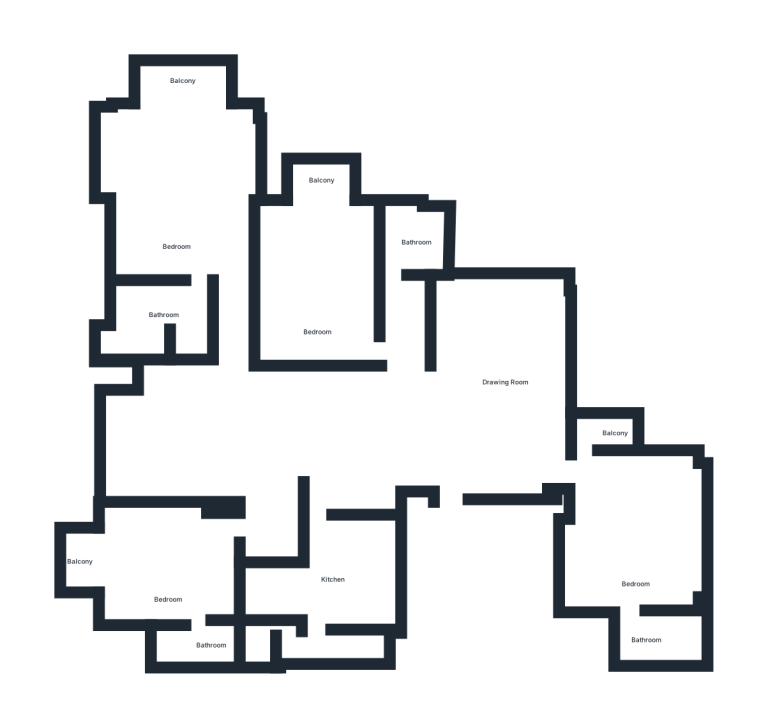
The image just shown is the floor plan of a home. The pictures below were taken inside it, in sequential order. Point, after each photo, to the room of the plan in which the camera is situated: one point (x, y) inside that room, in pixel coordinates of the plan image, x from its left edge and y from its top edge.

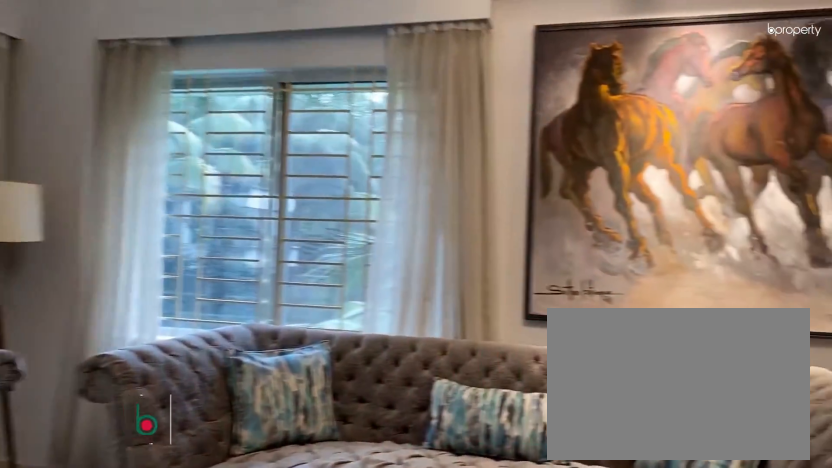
(506, 378)
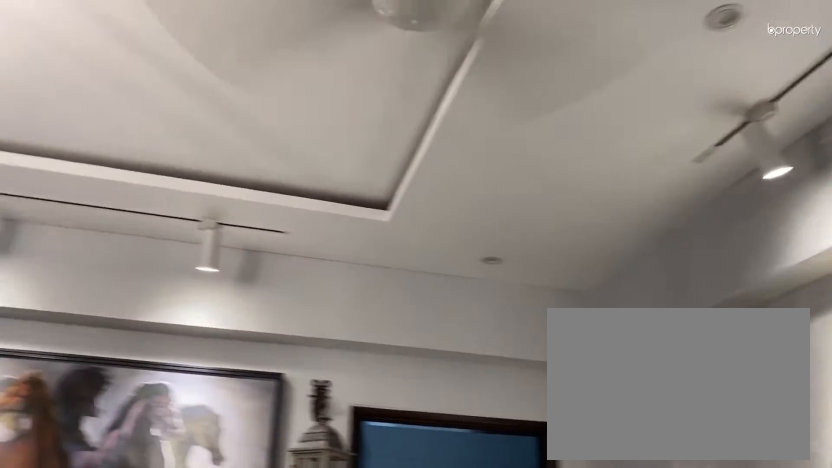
(506, 378)
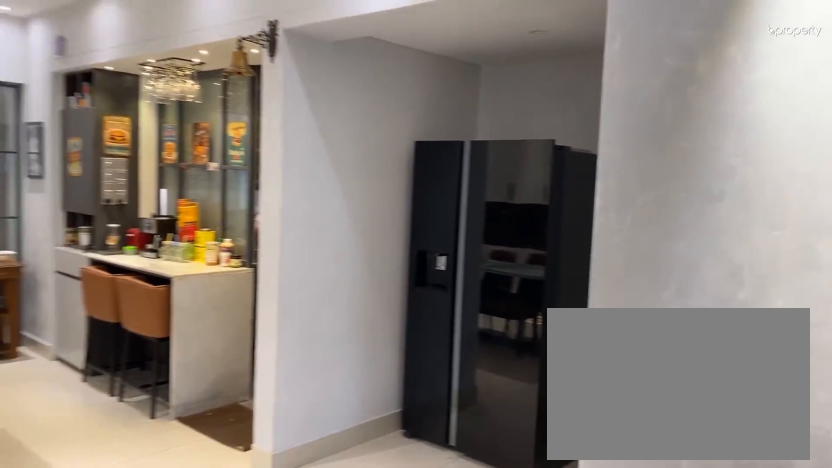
(269, 416)
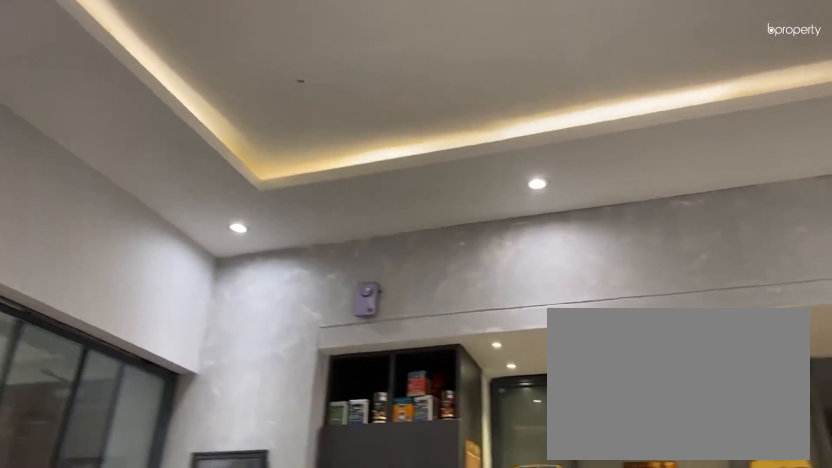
(270, 416)
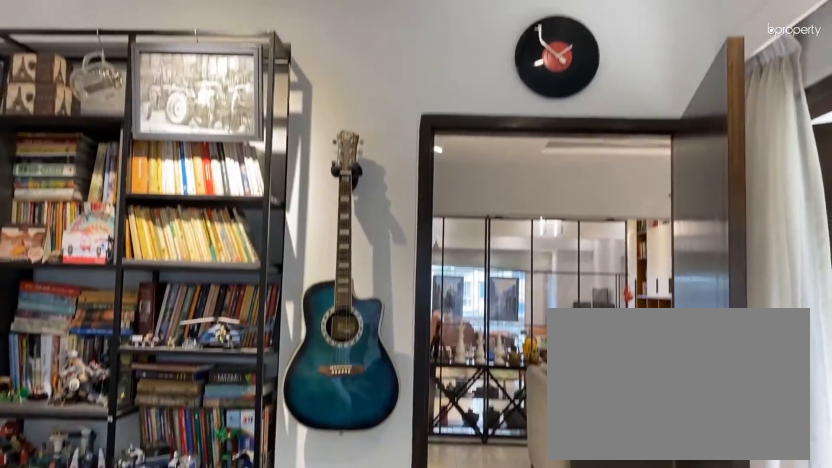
(634, 539)
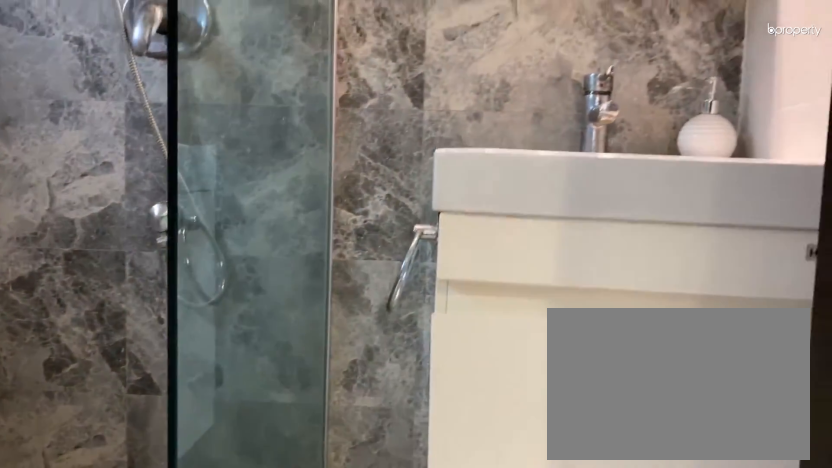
(672, 638)
